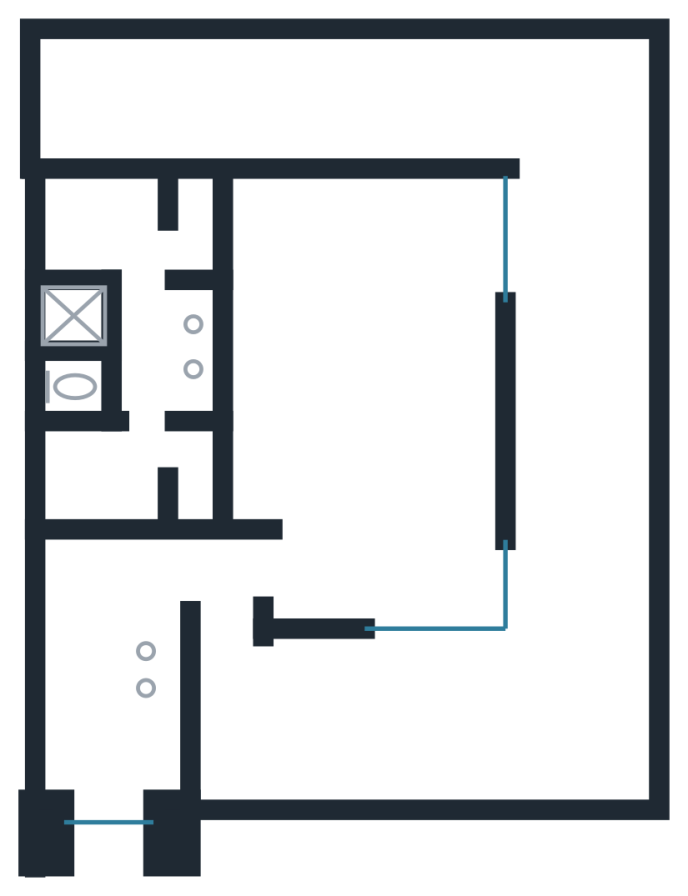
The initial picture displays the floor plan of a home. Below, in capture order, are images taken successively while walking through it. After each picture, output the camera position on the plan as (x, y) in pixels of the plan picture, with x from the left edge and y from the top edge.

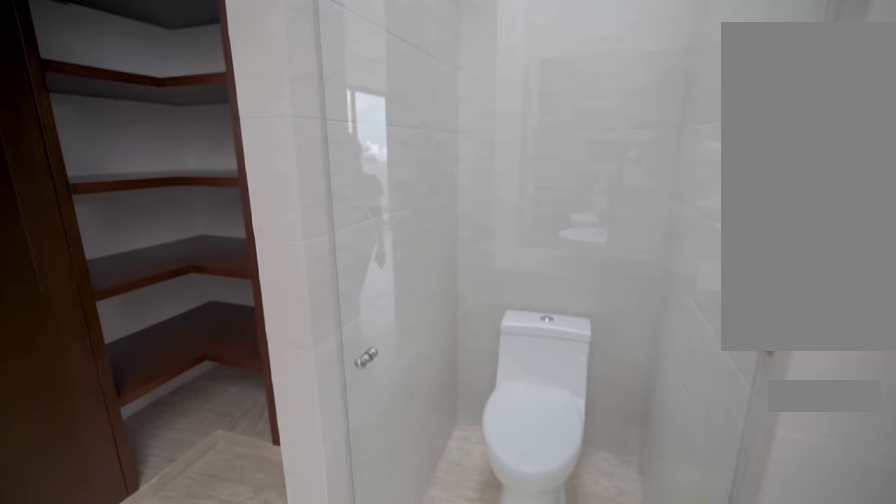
(142, 437)
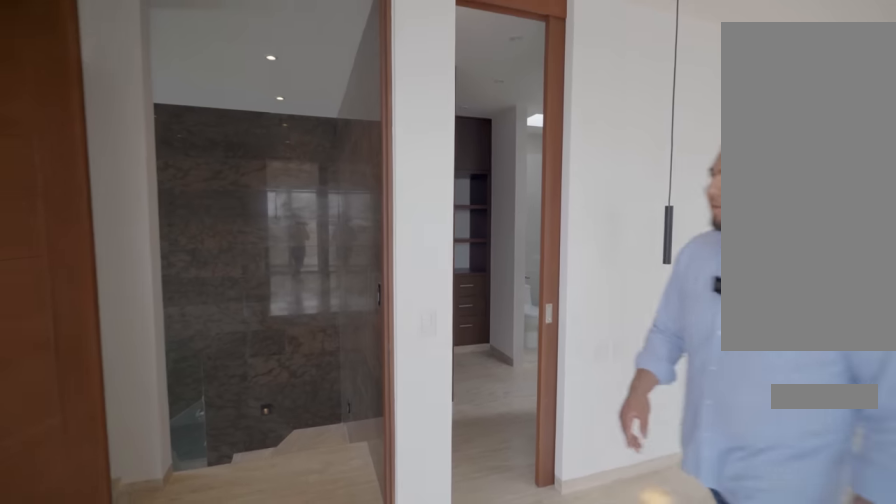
(307, 504)
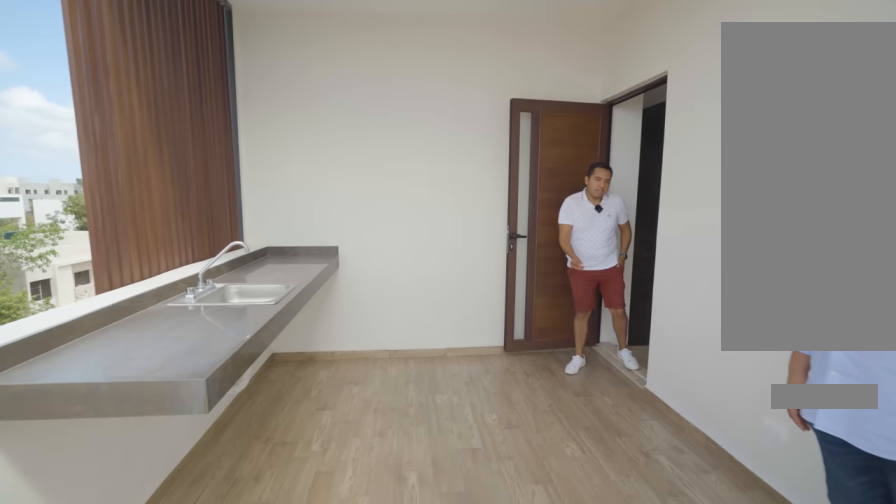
(301, 677)
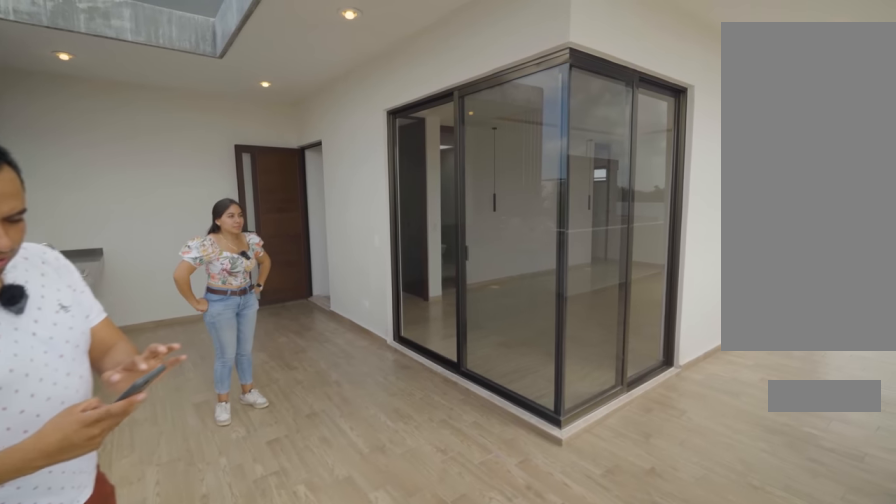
(462, 690)
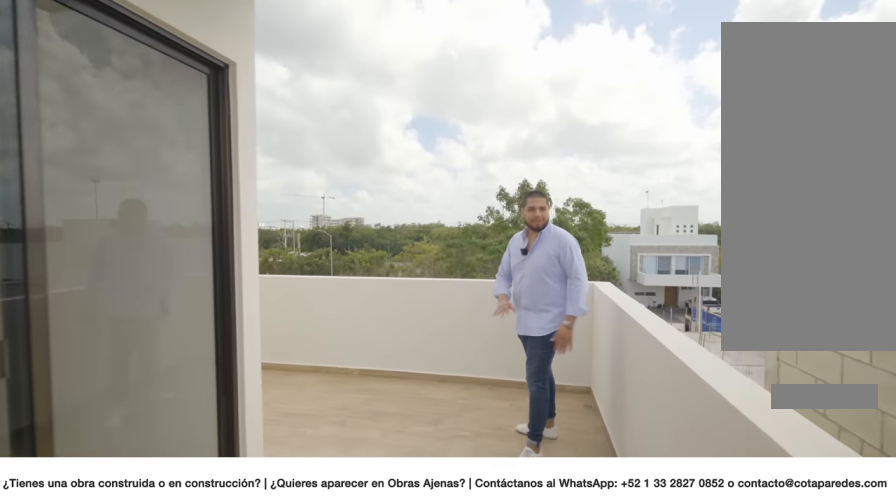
(576, 190)
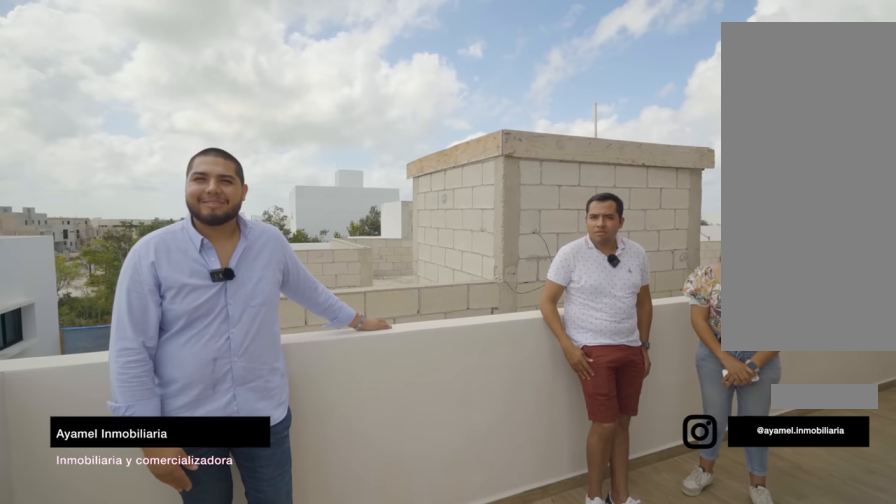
(533, 100)
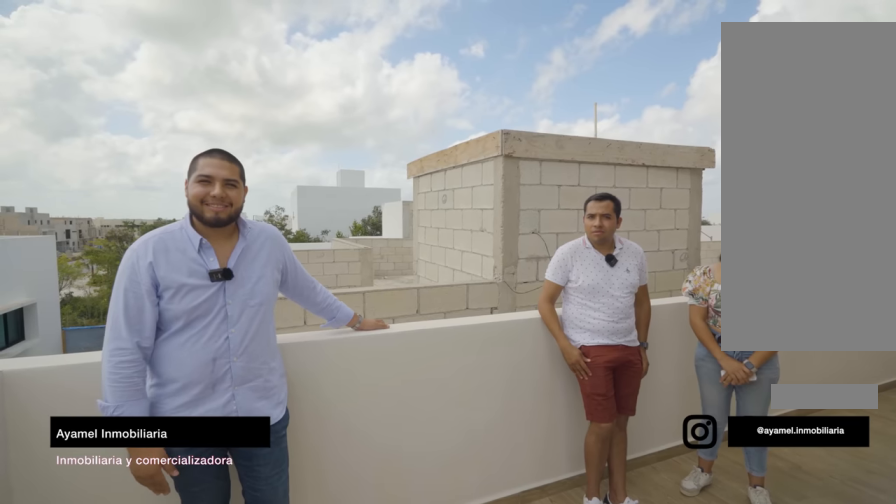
(533, 100)
